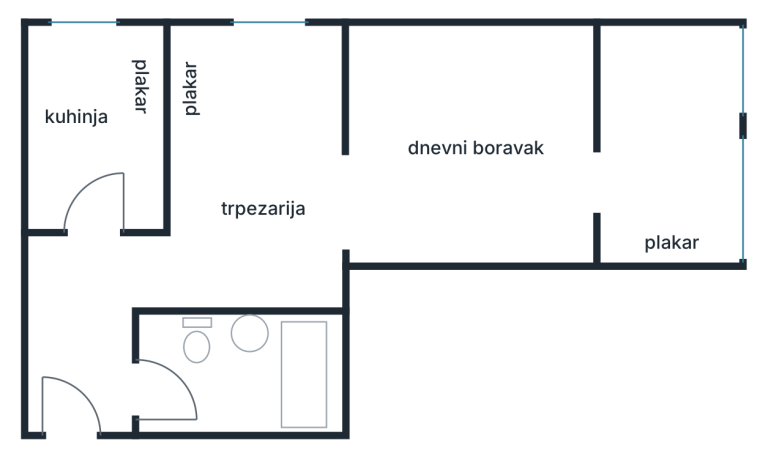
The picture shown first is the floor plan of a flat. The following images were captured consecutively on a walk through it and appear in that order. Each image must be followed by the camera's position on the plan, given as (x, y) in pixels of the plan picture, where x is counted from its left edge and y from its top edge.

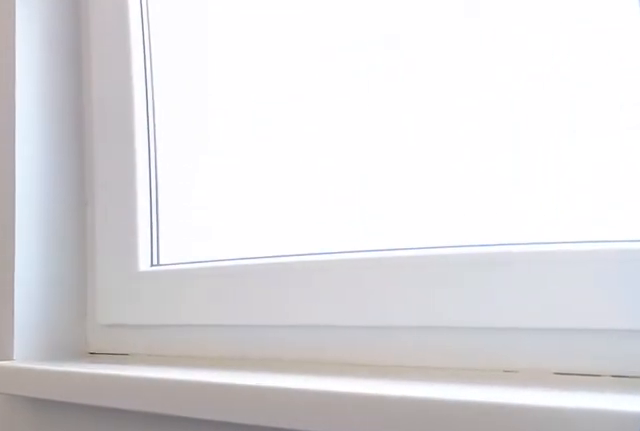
(680, 186)
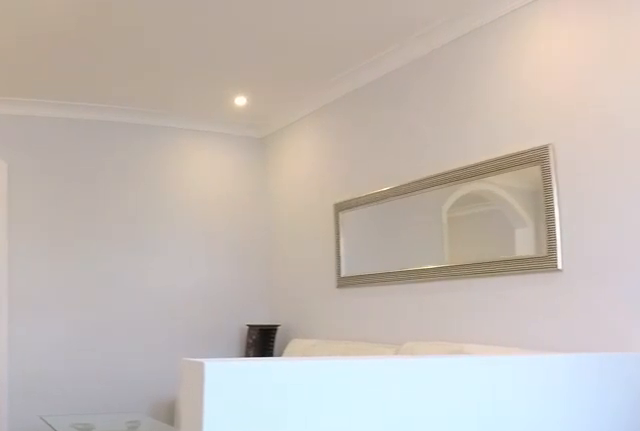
(703, 177)
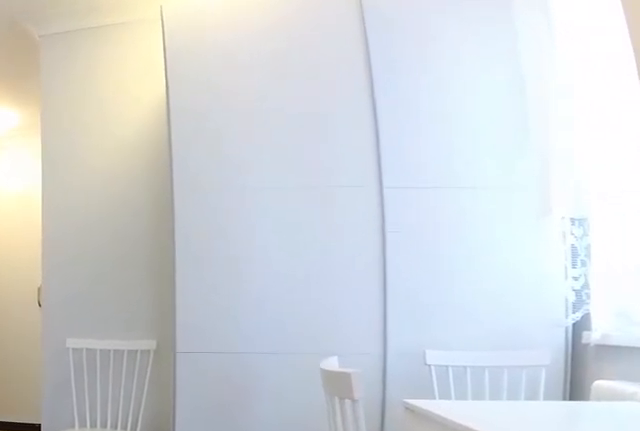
(423, 196)
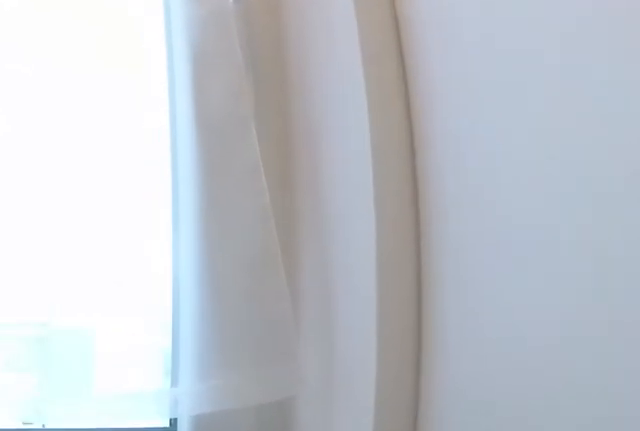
(96, 87)
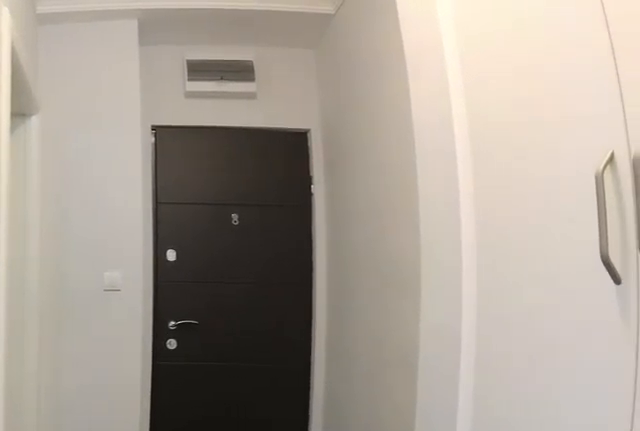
(96, 210)
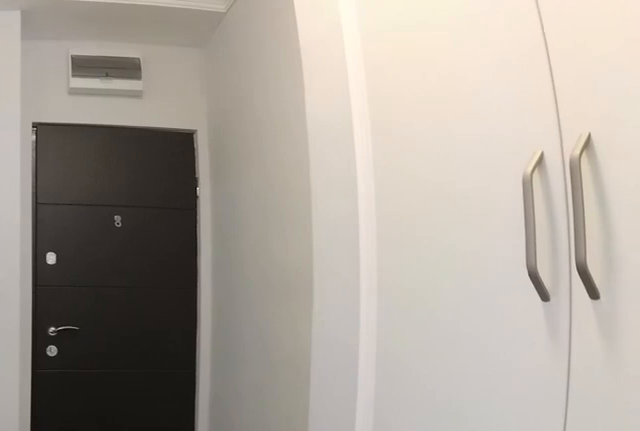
(96, 233)
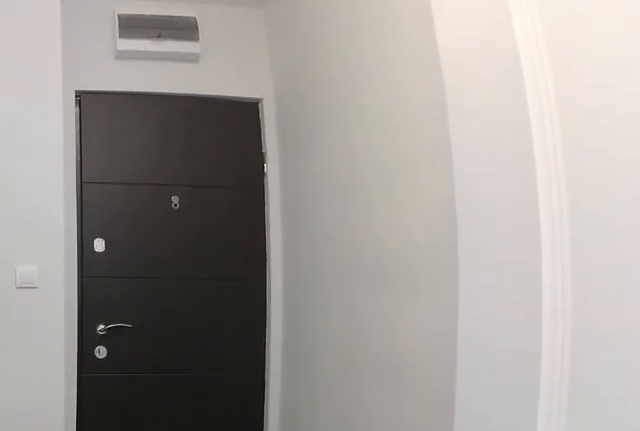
(96, 262)
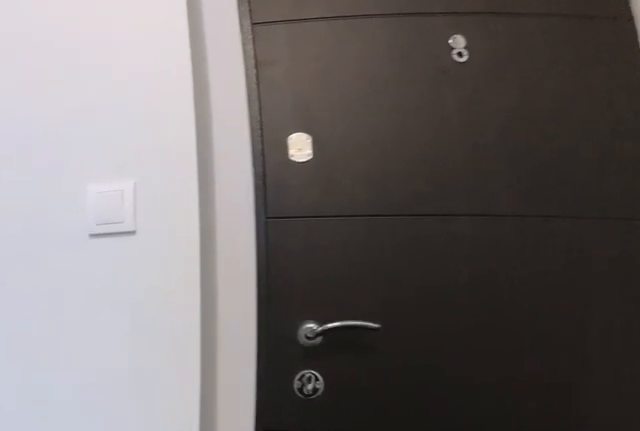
(92, 384)
